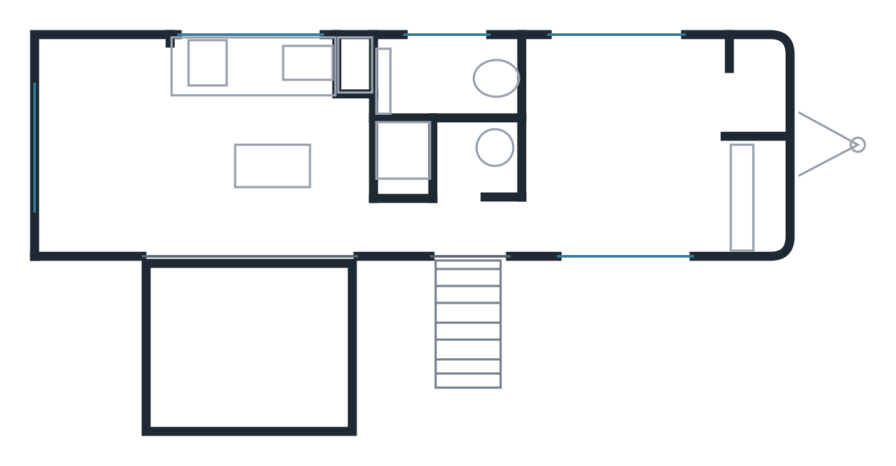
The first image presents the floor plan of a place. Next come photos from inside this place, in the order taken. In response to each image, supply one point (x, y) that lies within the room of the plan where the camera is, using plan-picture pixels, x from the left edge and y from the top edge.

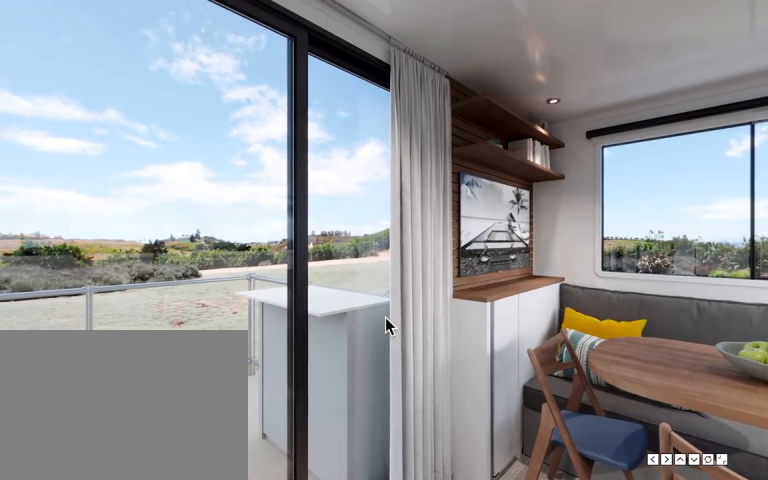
(271, 154)
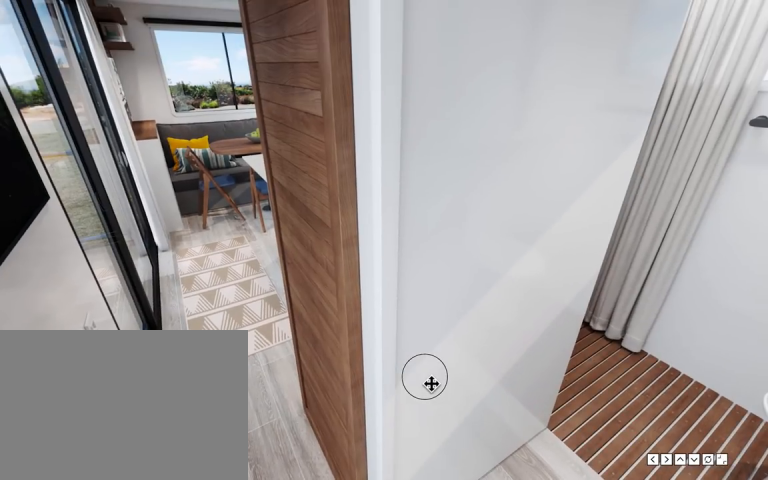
(450, 228)
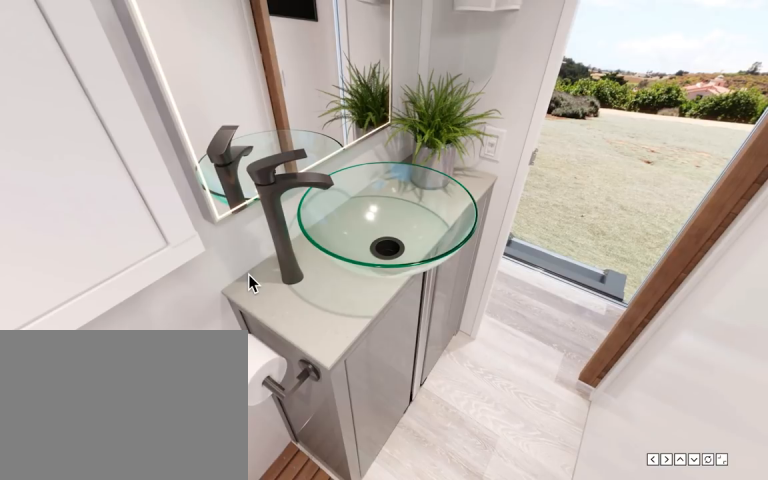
(455, 127)
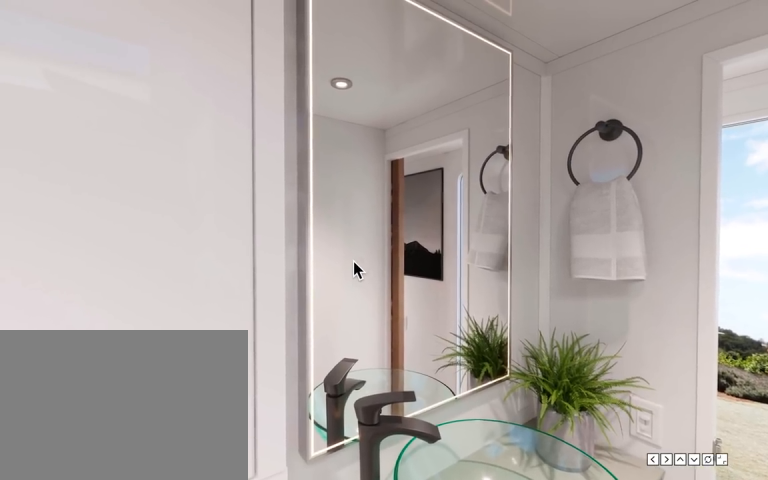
(450, 155)
